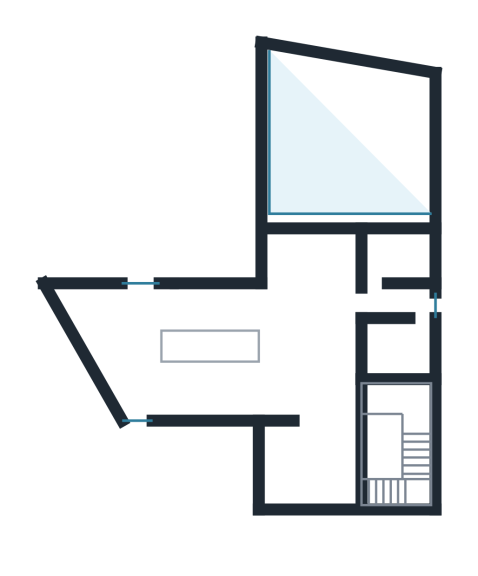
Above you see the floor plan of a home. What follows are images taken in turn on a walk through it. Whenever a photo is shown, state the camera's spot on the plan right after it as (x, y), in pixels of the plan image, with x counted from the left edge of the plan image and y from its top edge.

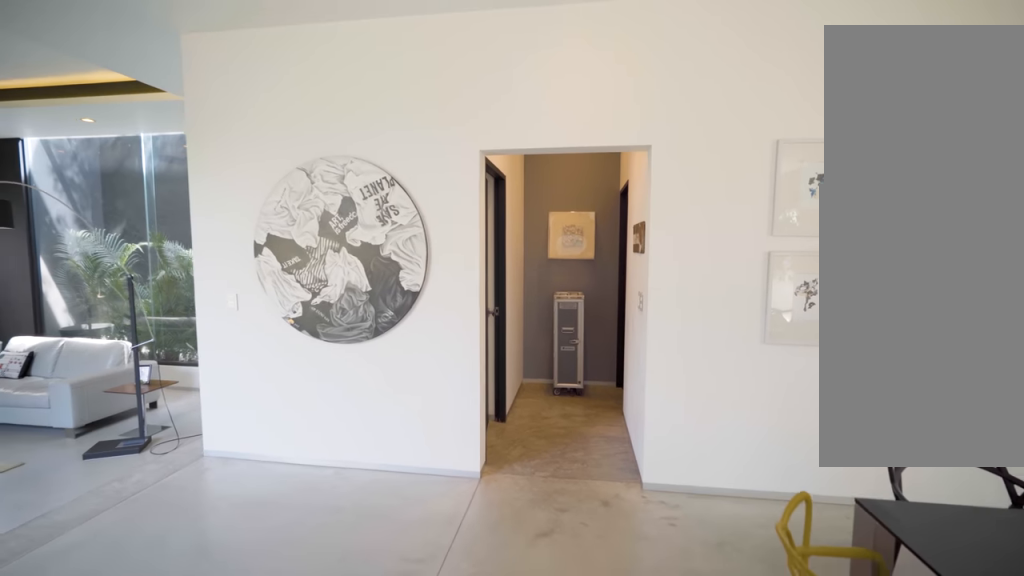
(327, 301)
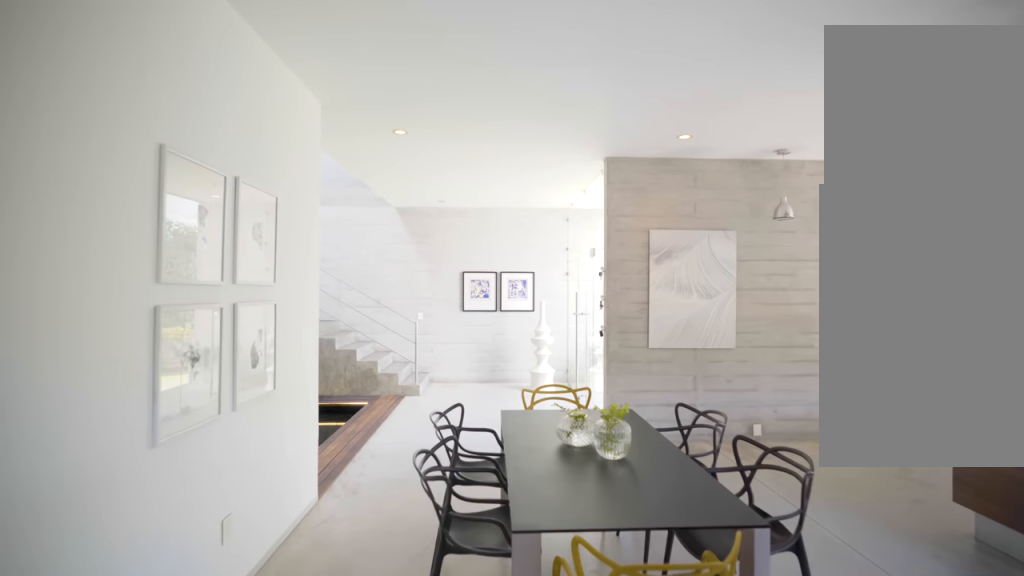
(303, 267)
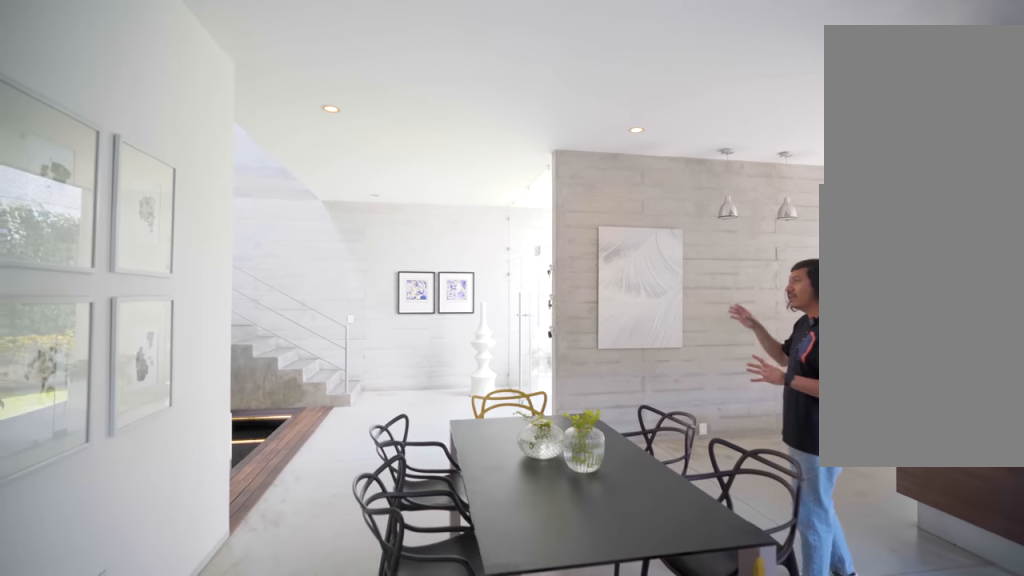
(334, 308)
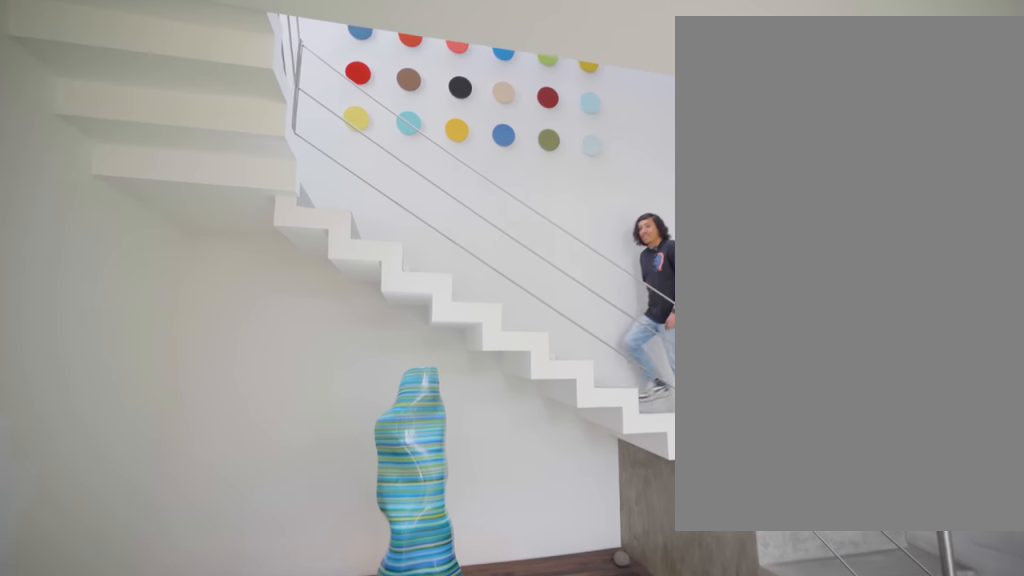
(338, 435)
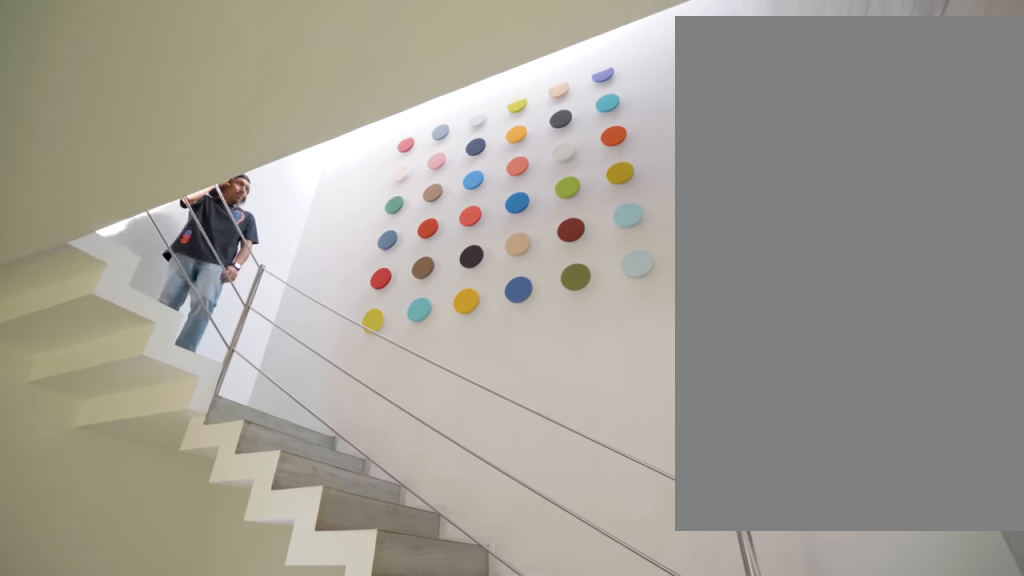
(338, 444)
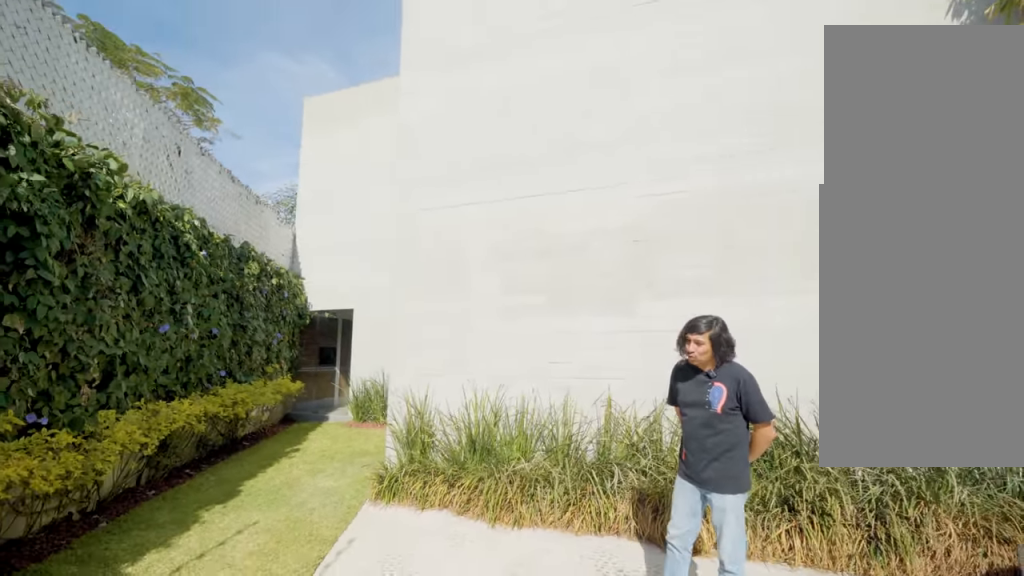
(390, 546)
